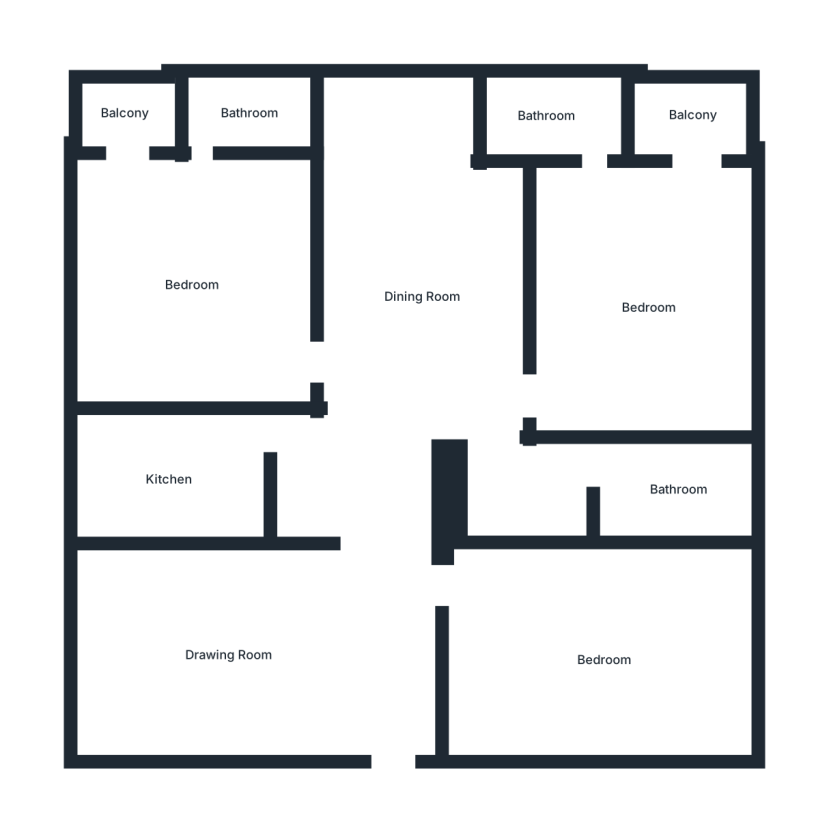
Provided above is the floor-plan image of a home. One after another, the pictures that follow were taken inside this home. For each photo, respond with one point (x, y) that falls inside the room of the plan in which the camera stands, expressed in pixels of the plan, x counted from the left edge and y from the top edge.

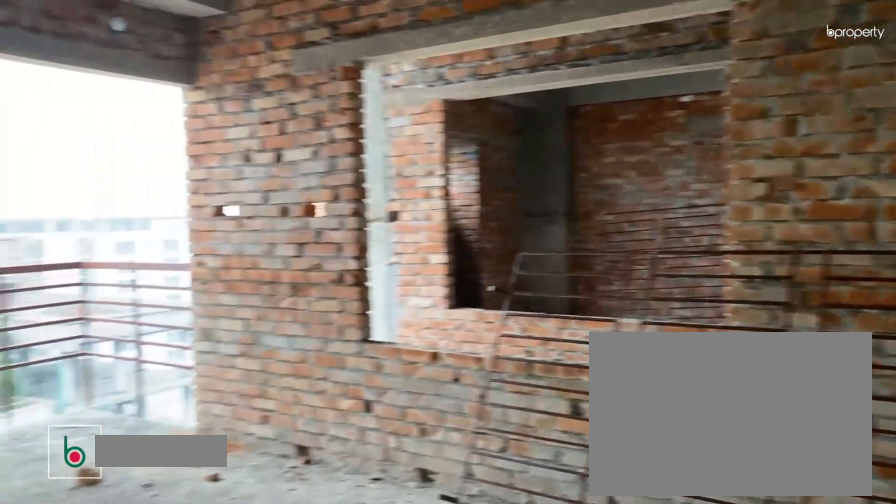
(648, 309)
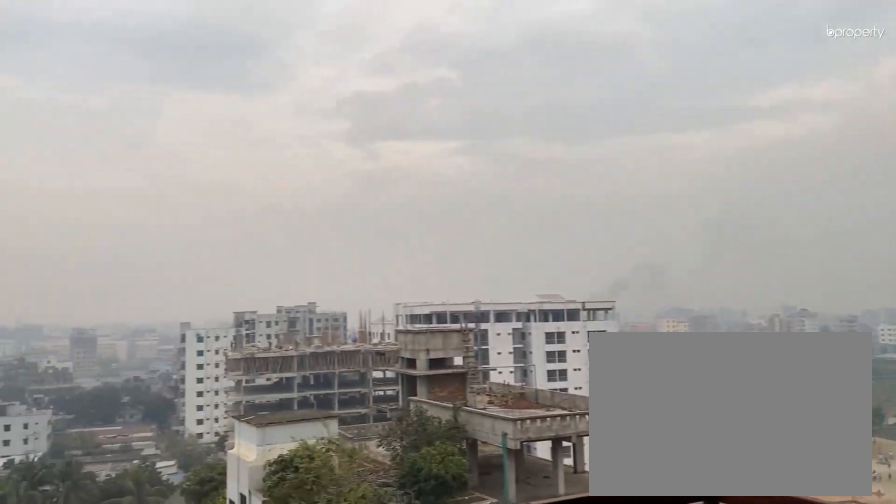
(693, 115)
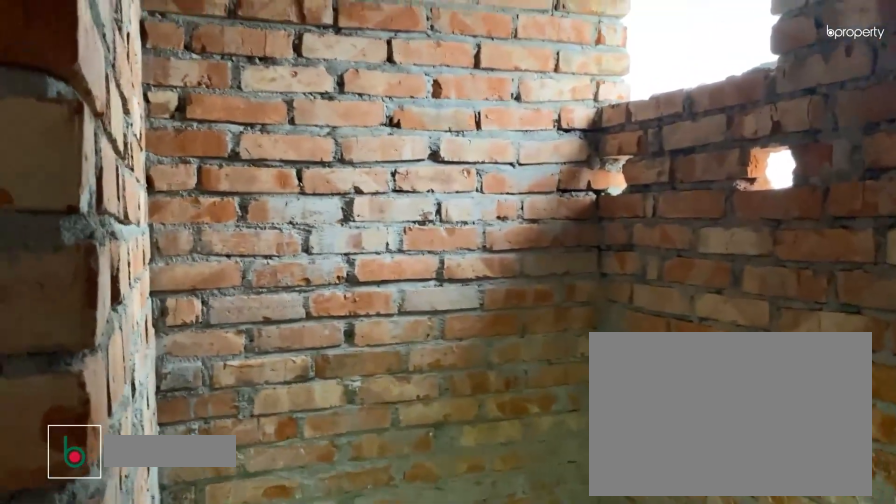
(549, 116)
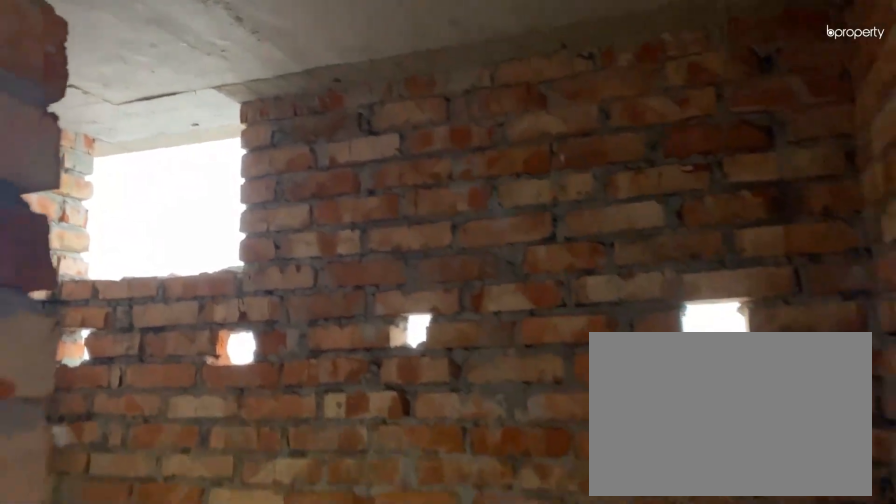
(549, 116)
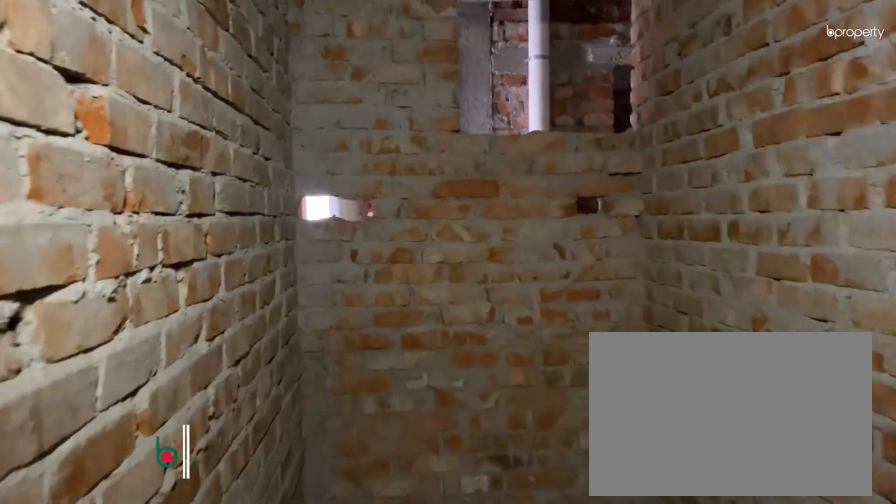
(680, 487)
